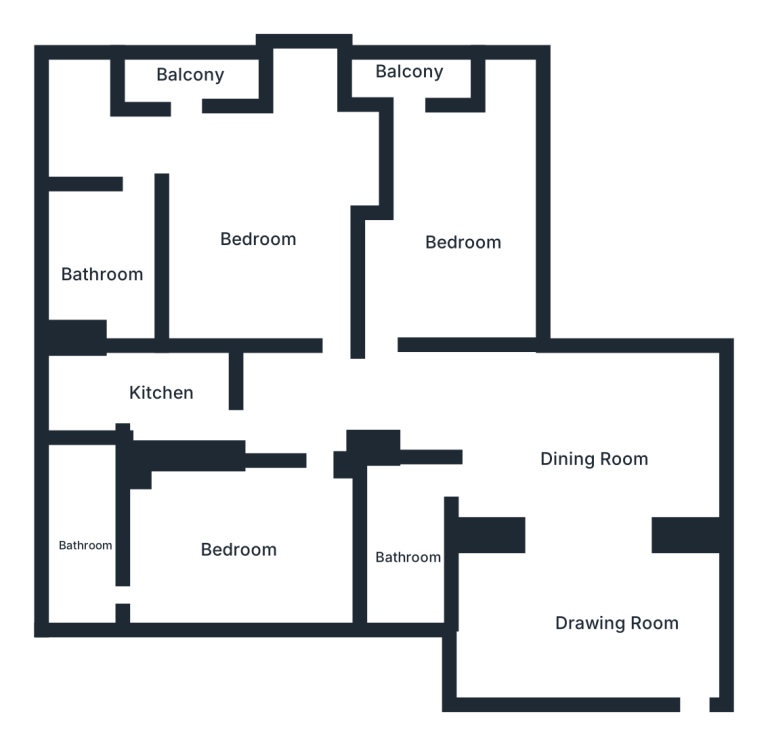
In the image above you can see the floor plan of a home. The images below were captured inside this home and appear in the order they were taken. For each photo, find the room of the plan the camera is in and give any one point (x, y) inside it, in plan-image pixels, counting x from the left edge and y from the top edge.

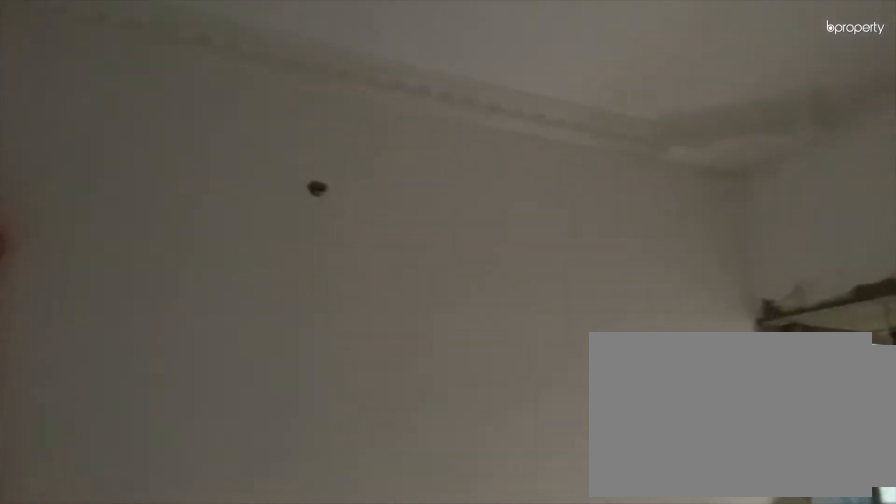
(599, 606)
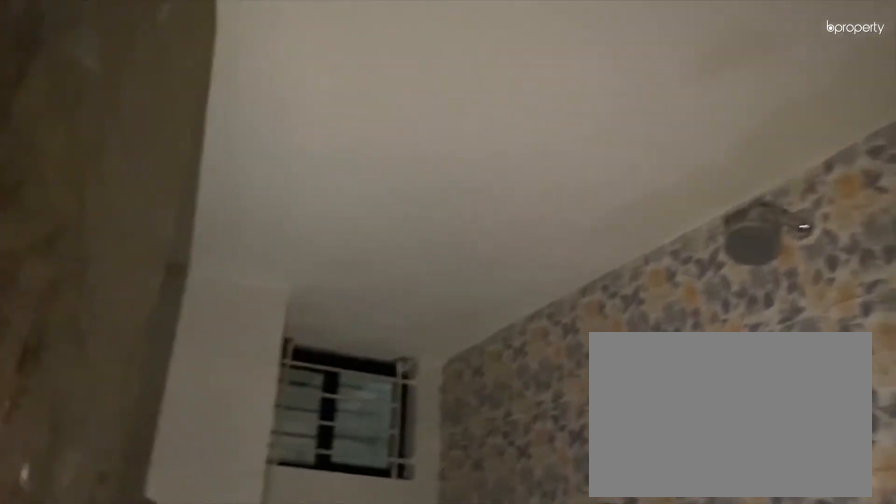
(411, 553)
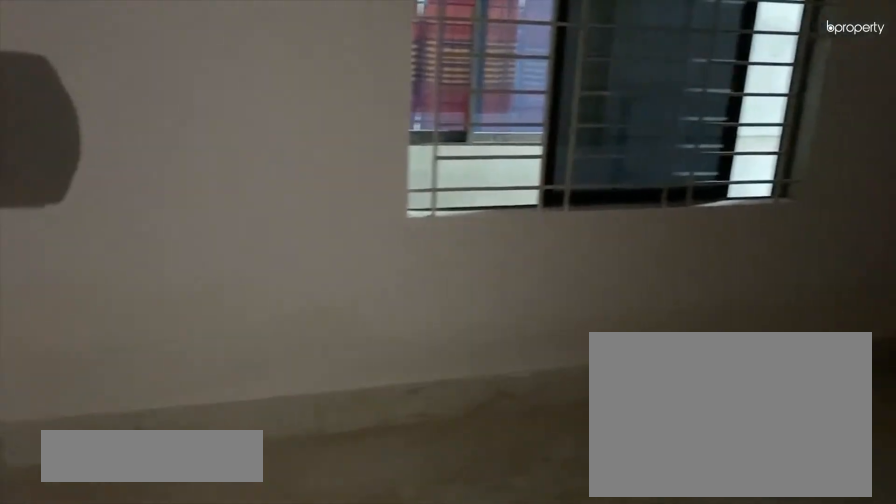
(241, 553)
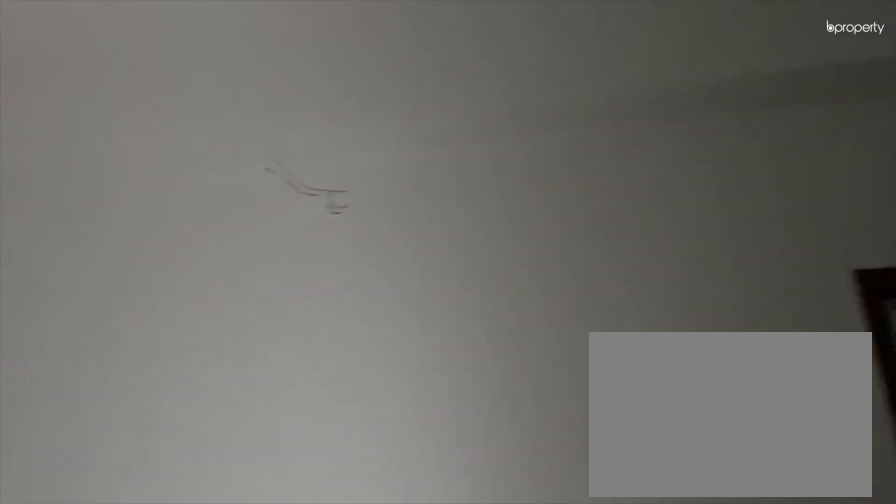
(241, 553)
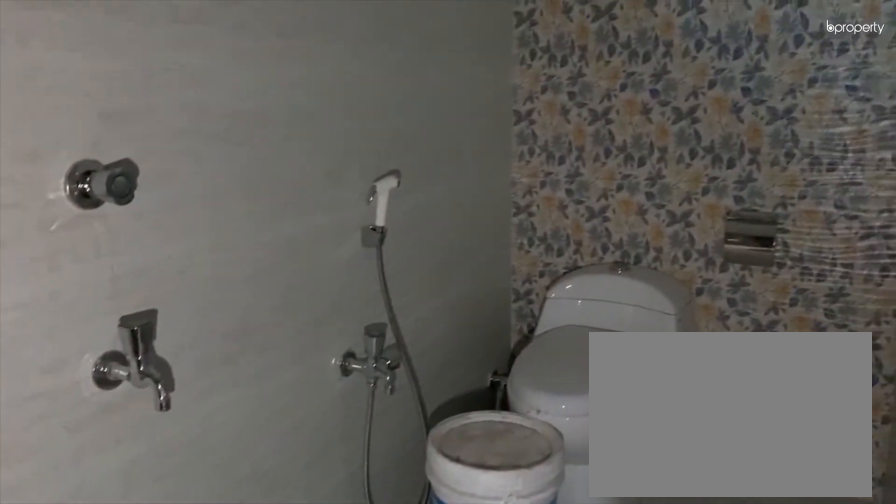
(87, 550)
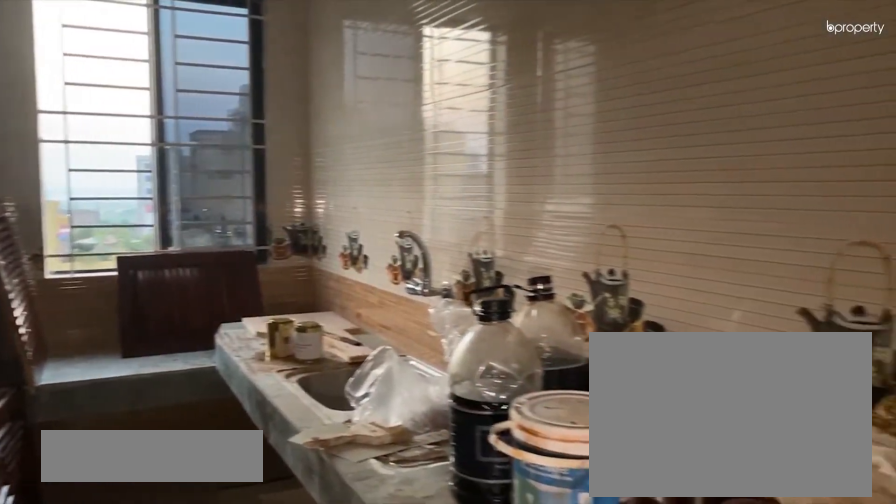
(159, 391)
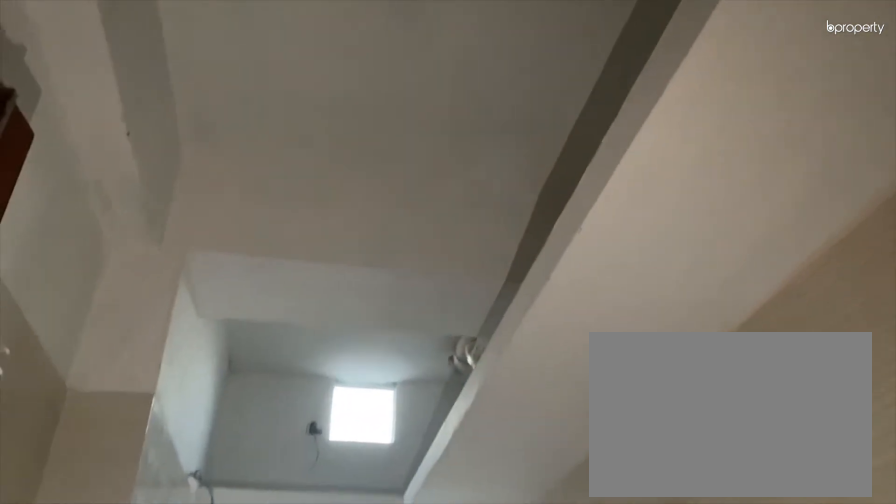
(159, 391)
